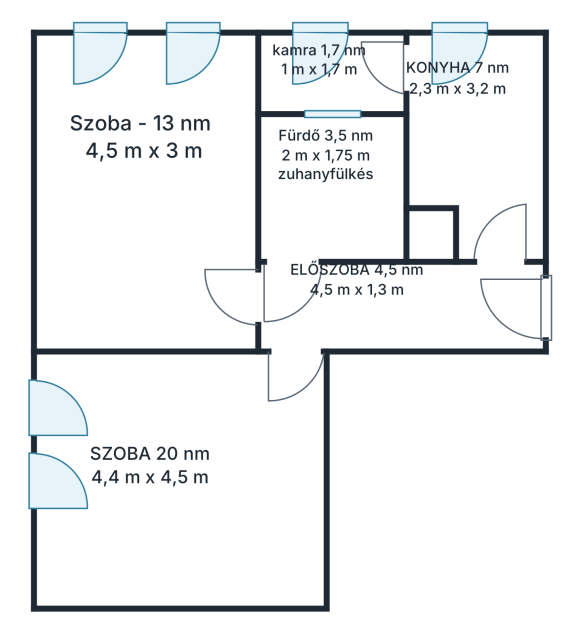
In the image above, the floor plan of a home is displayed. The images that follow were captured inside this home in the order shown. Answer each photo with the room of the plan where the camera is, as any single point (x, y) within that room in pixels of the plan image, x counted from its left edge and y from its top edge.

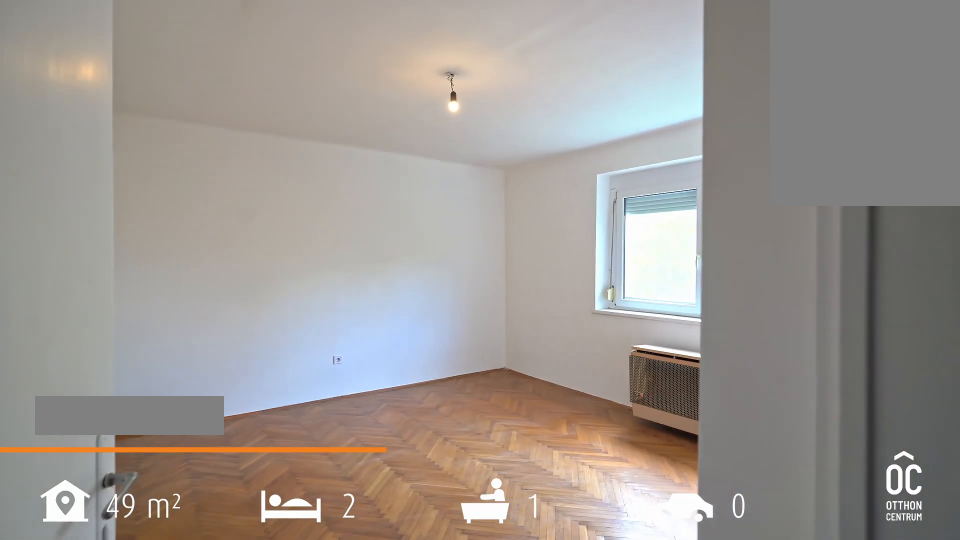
(185, 484)
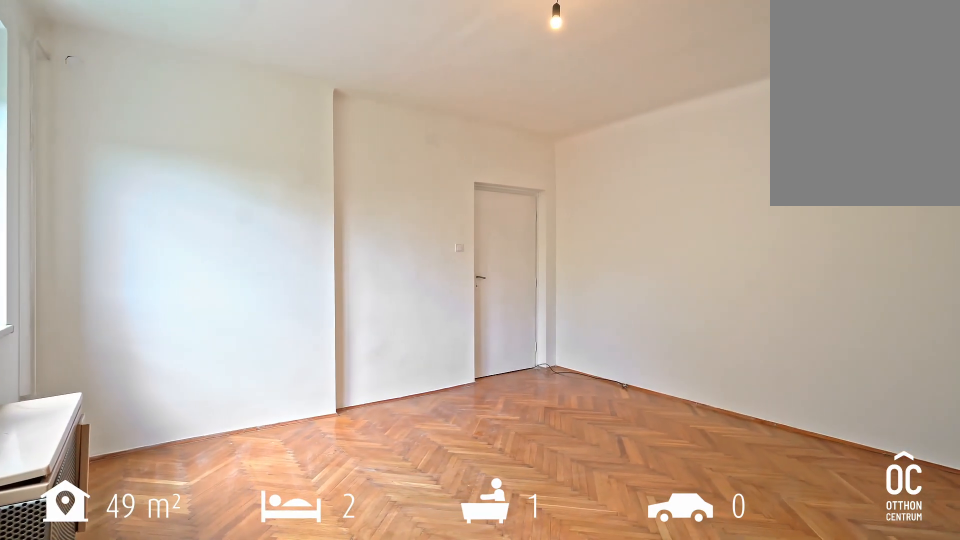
(185, 484)
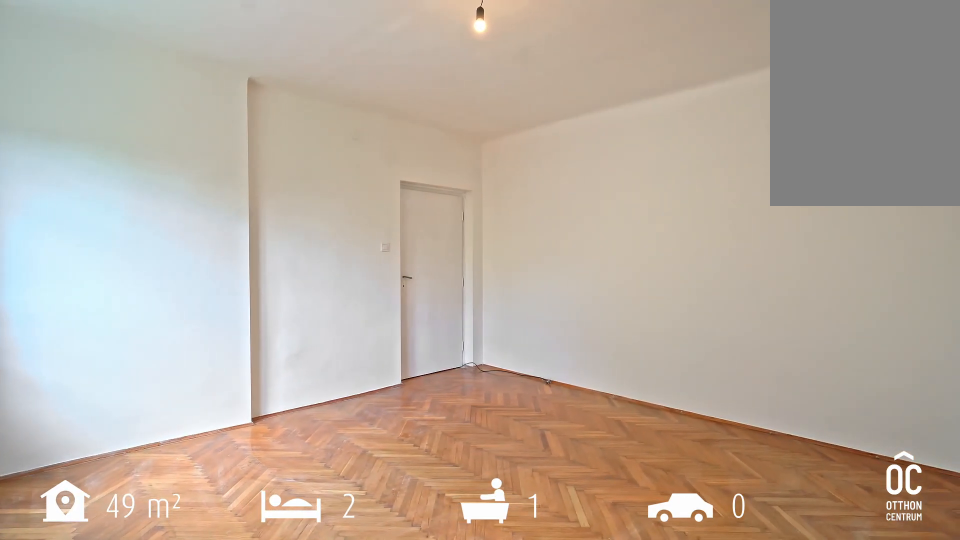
(185, 484)
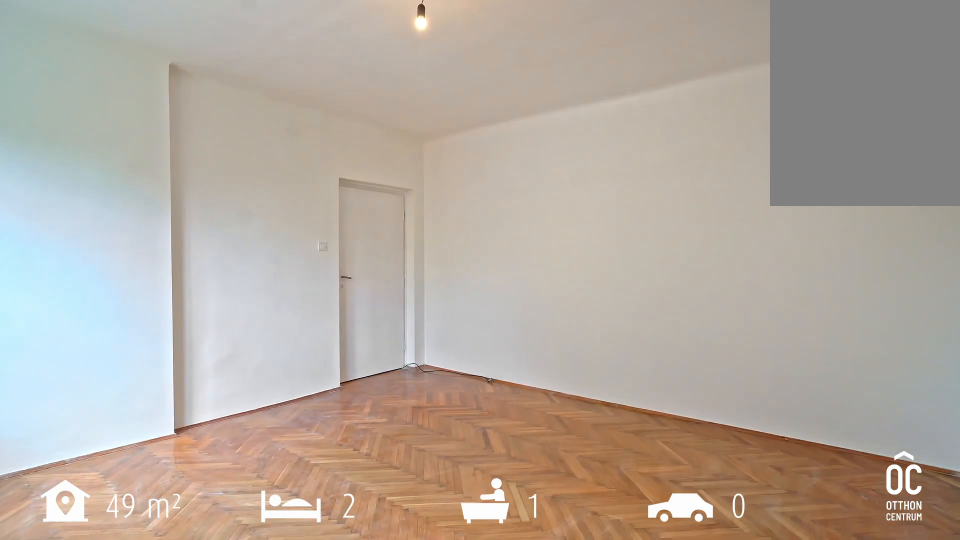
(185, 484)
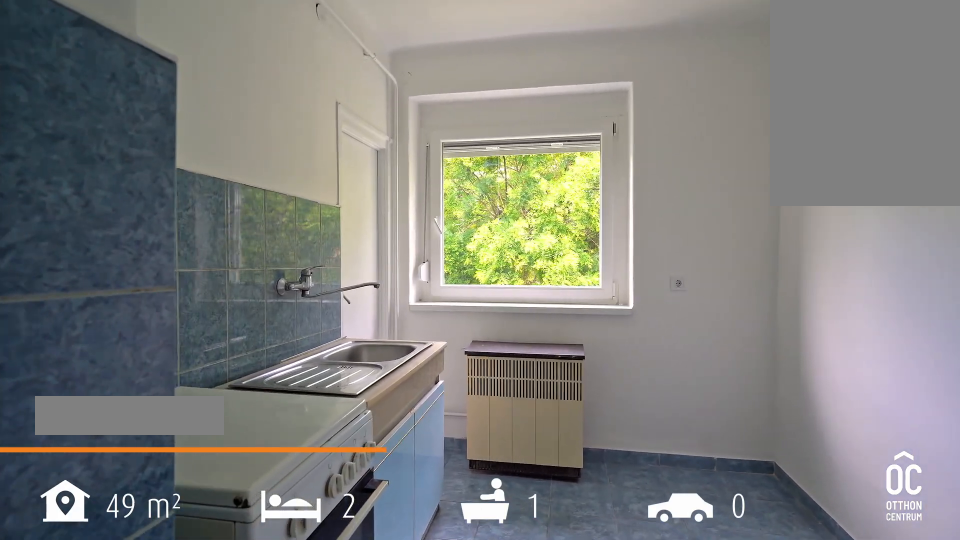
(466, 141)
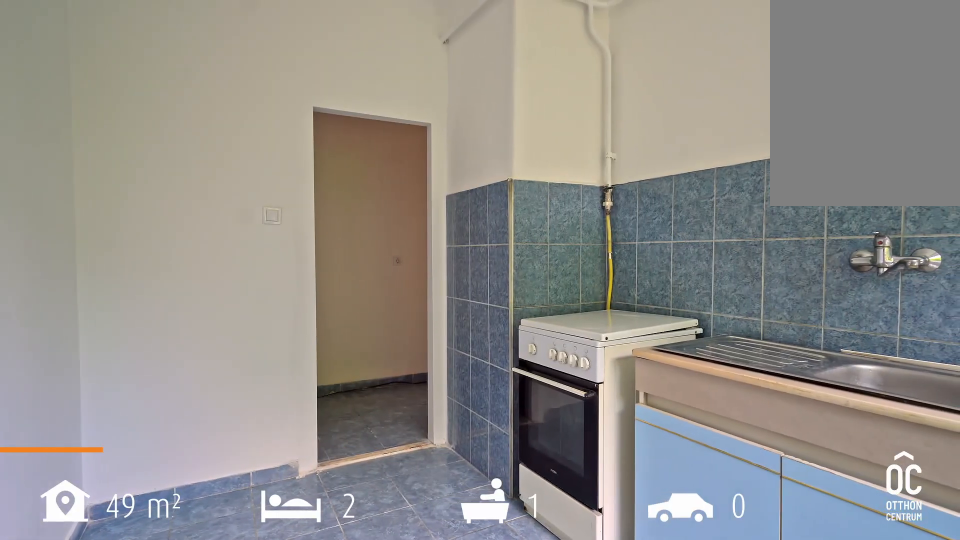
(465, 142)
